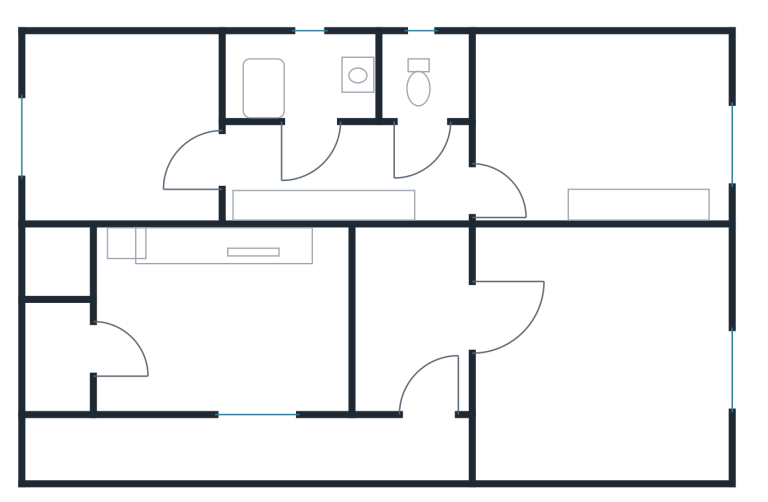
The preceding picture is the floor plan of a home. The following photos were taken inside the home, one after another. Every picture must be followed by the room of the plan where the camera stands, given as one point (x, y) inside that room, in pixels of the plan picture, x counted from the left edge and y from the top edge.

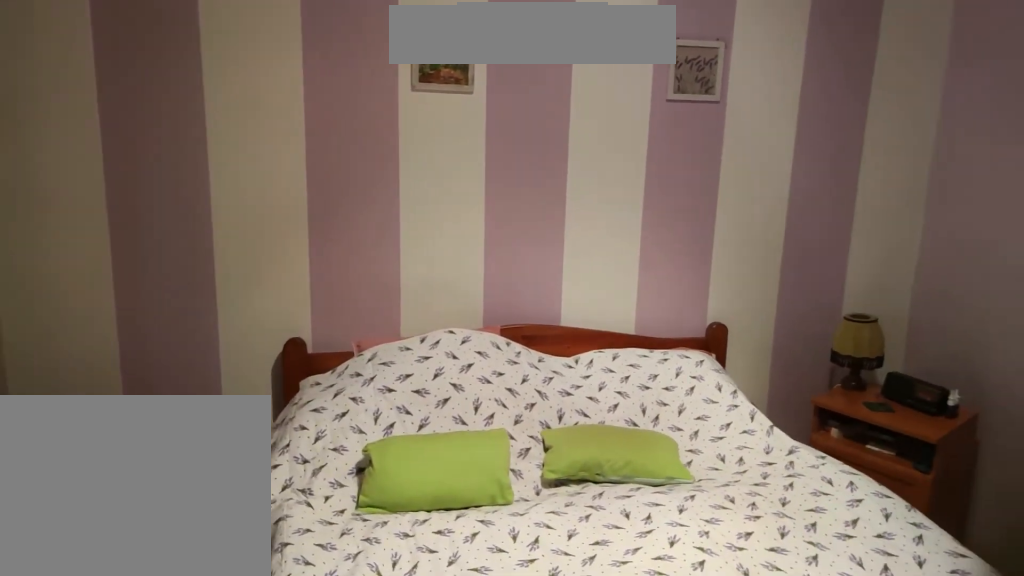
(138, 135)
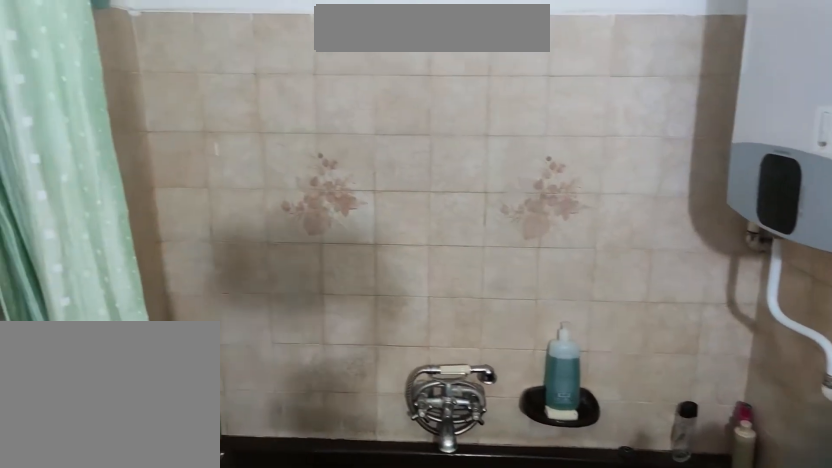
(314, 89)
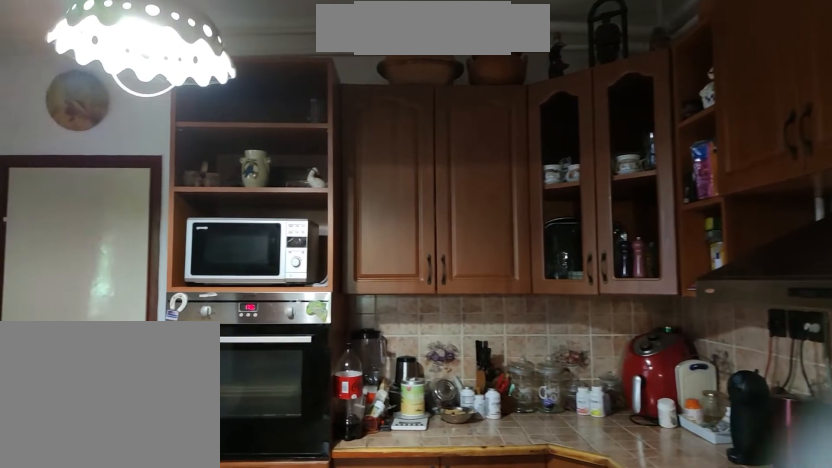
(239, 319)
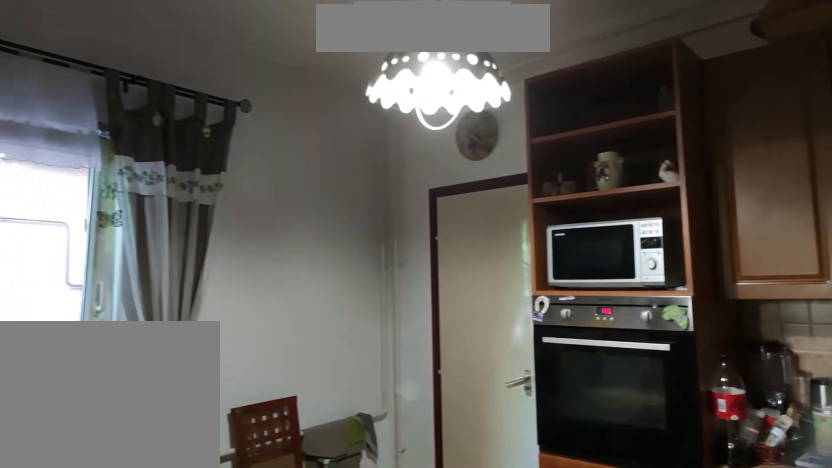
(239, 319)
